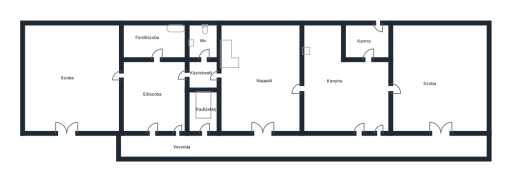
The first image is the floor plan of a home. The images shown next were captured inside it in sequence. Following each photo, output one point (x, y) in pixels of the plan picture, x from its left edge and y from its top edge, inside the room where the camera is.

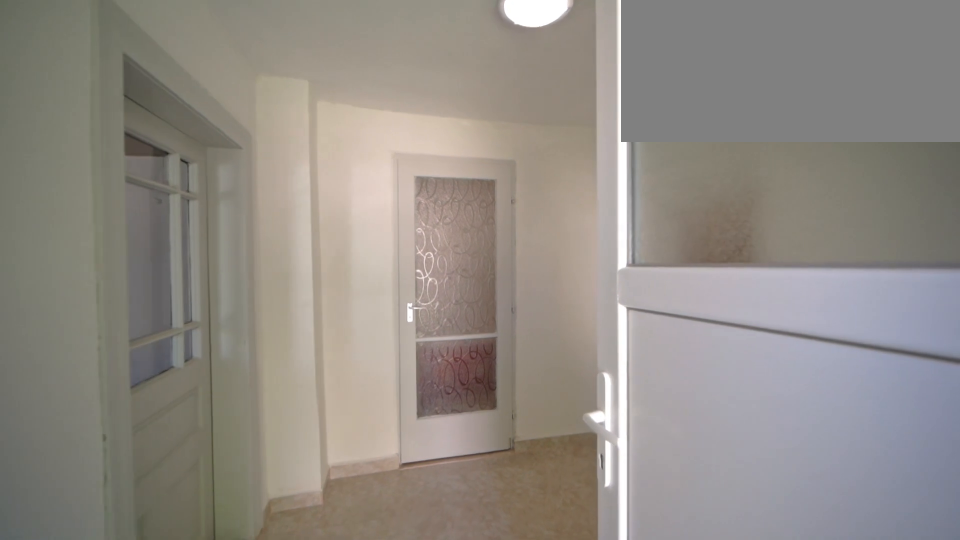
(155, 100)
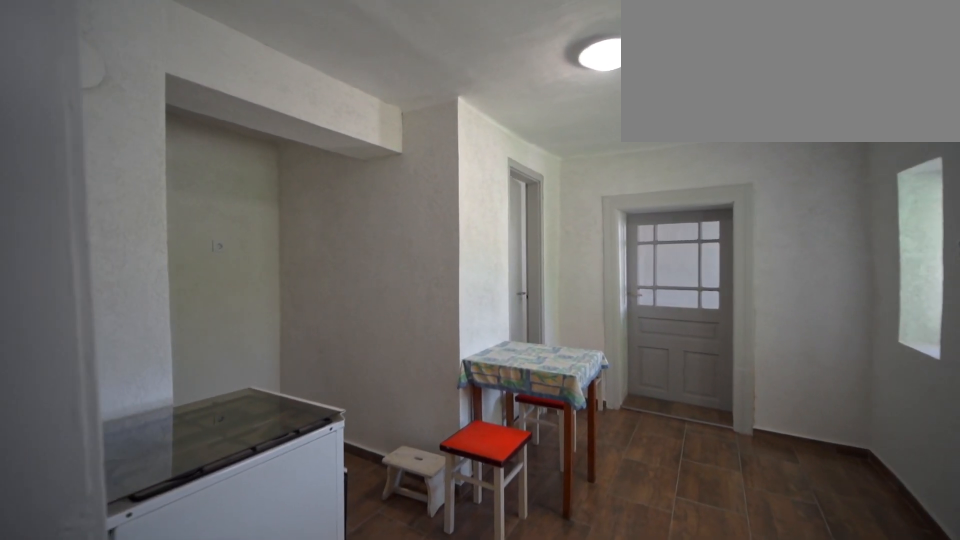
(345, 81)
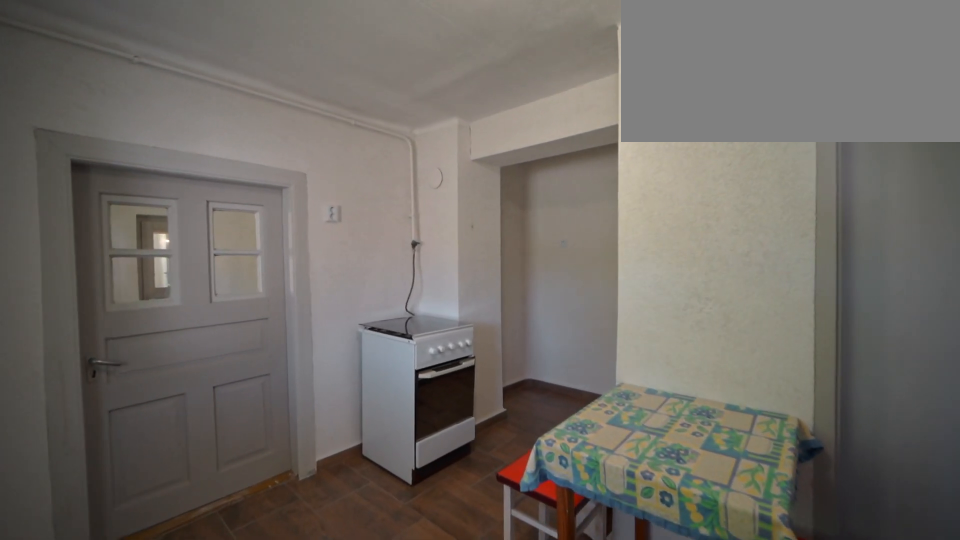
(345, 80)
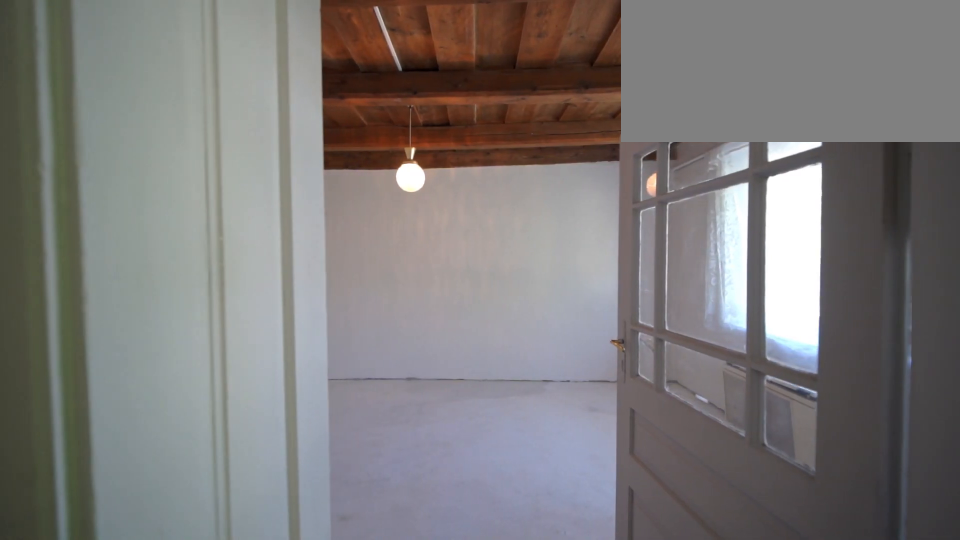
(443, 79)
